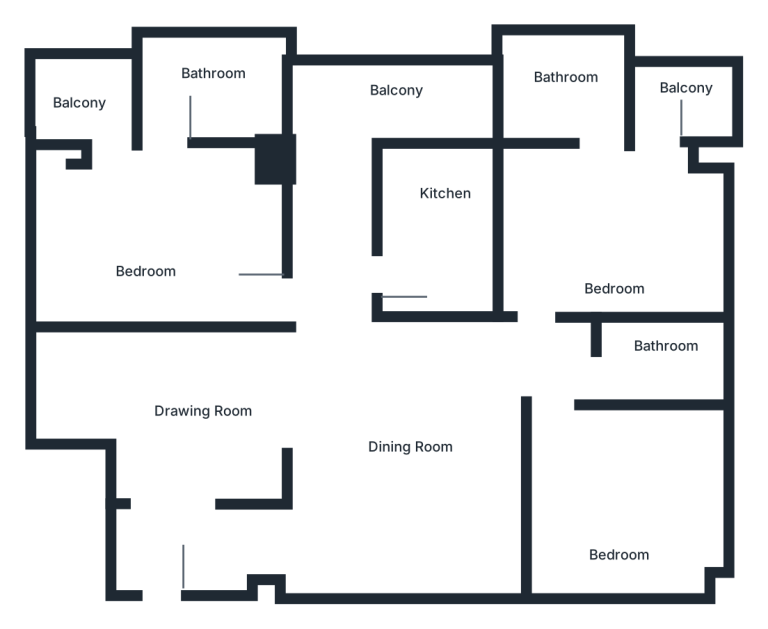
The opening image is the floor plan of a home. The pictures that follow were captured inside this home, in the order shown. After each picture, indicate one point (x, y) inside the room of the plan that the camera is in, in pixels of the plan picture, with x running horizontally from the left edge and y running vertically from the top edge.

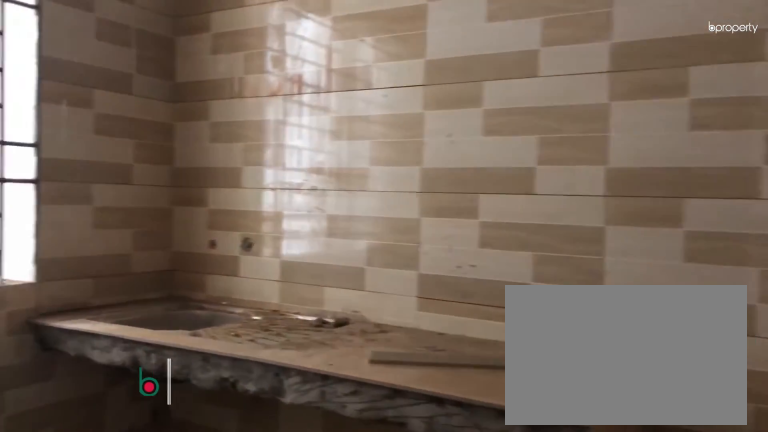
(440, 214)
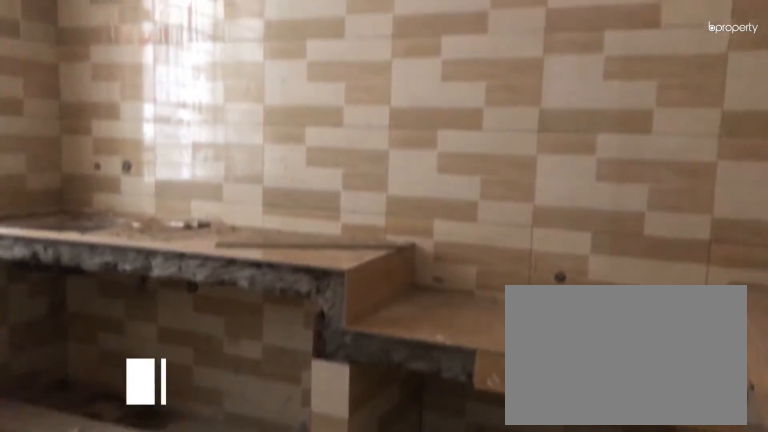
(441, 209)
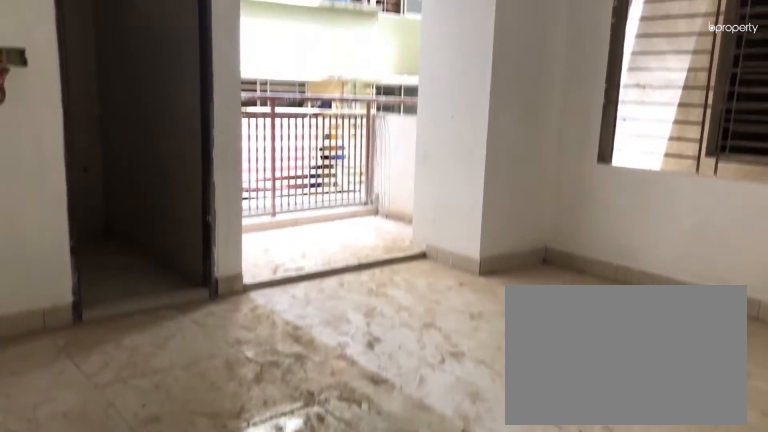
(602, 244)
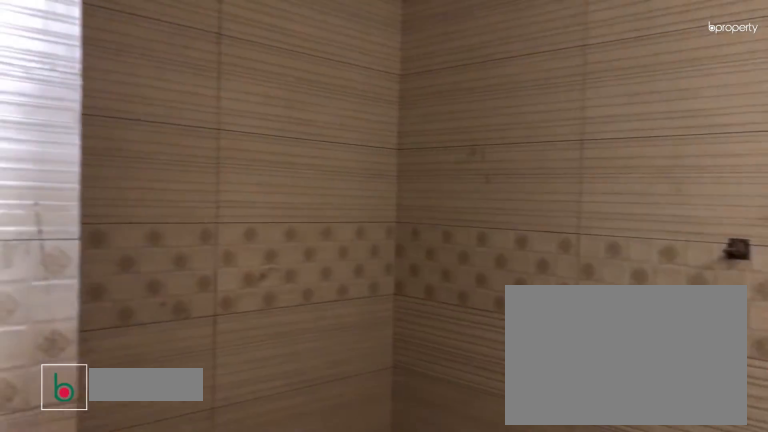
(551, 96)
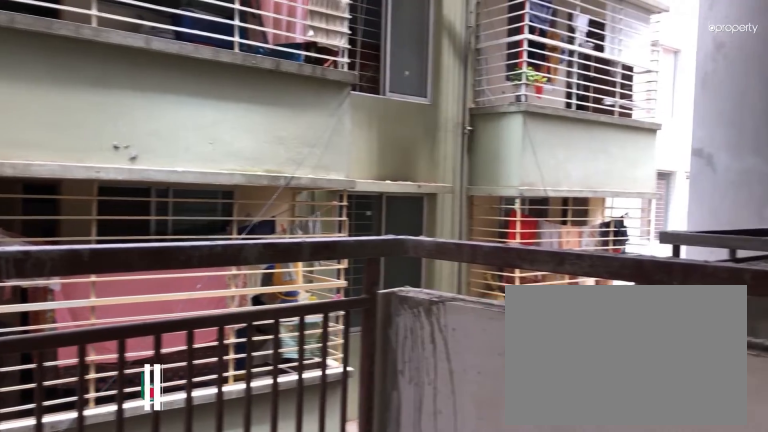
(673, 99)
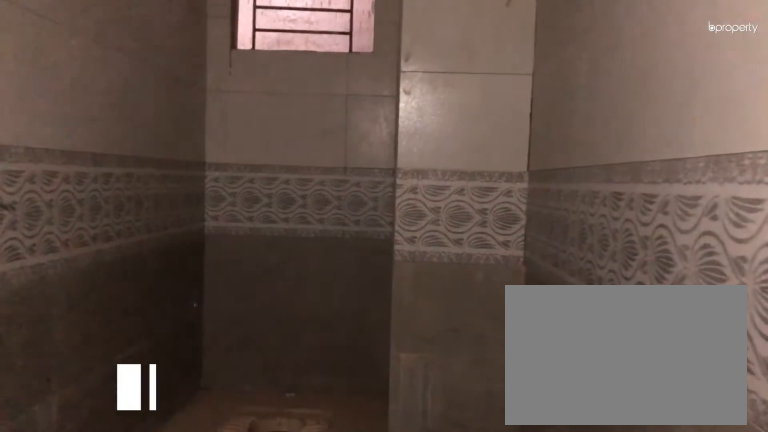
(654, 353)
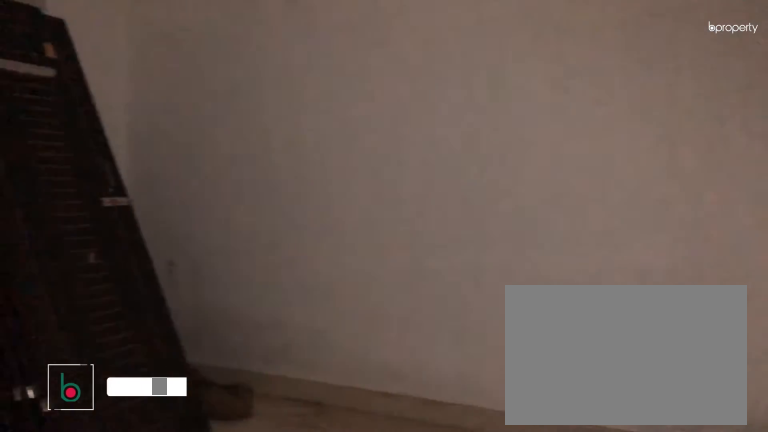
(620, 506)
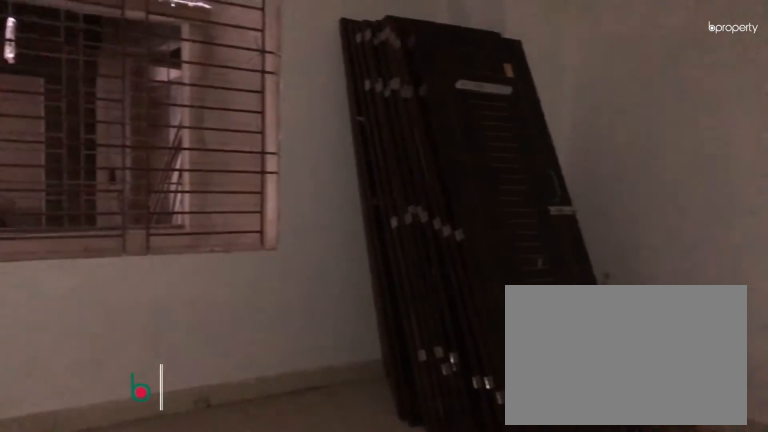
(620, 506)
